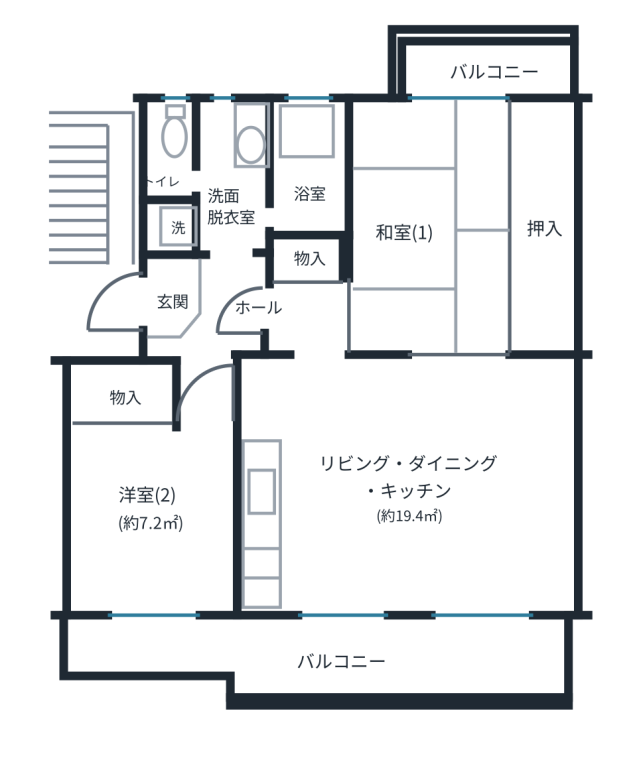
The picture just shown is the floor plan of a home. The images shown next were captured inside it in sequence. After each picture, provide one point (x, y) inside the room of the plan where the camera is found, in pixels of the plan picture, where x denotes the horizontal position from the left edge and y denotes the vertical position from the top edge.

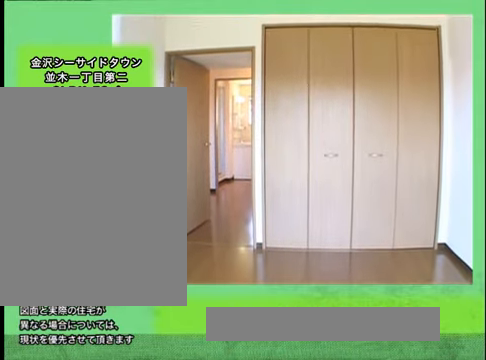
(151, 509)
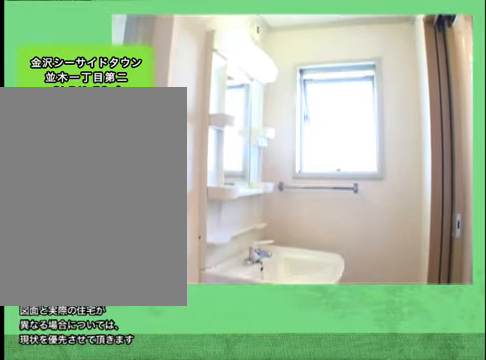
(241, 145)
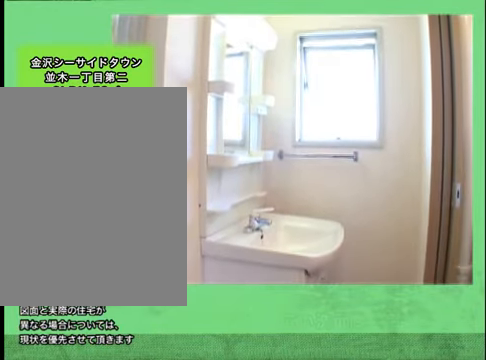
(242, 145)
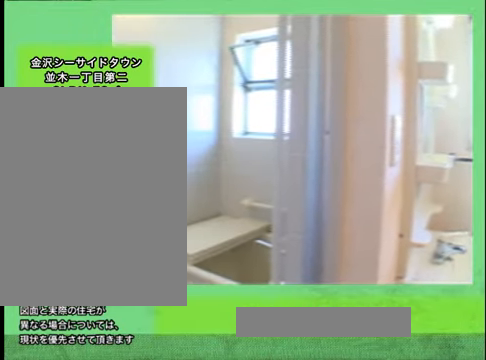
(309, 178)
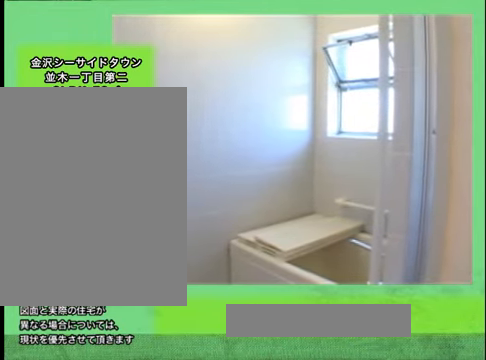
(309, 178)
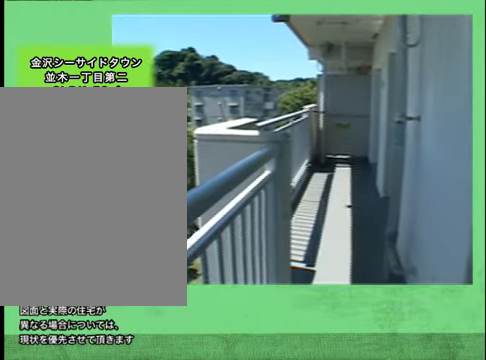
(338, 669)
